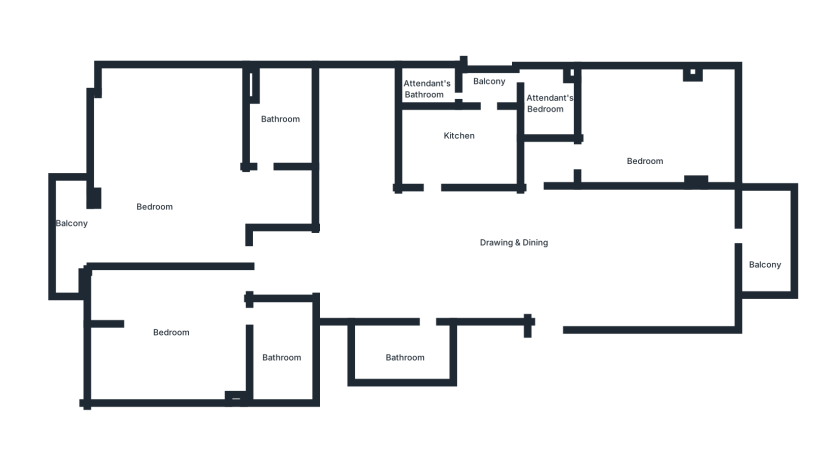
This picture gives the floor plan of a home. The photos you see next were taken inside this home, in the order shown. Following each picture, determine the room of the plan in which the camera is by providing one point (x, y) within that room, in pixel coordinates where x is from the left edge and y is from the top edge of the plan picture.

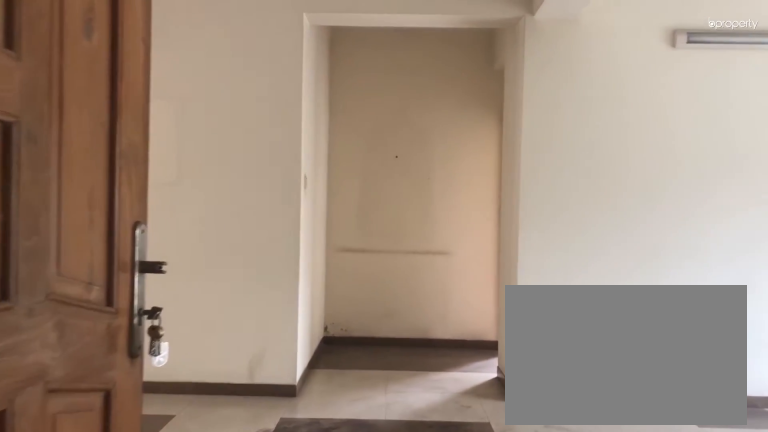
(515, 247)
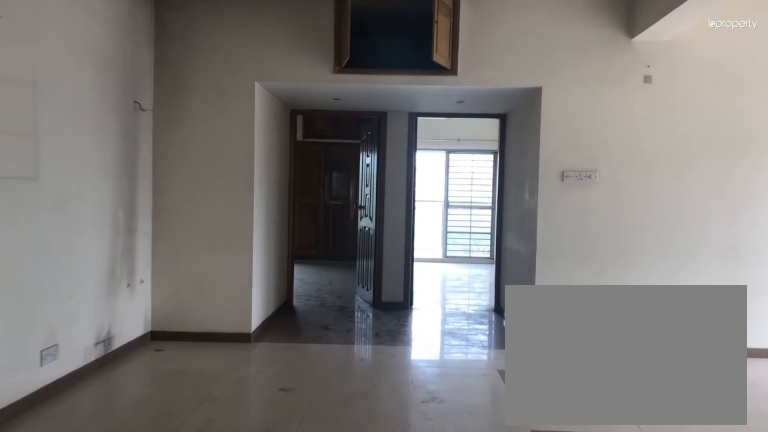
(515, 247)
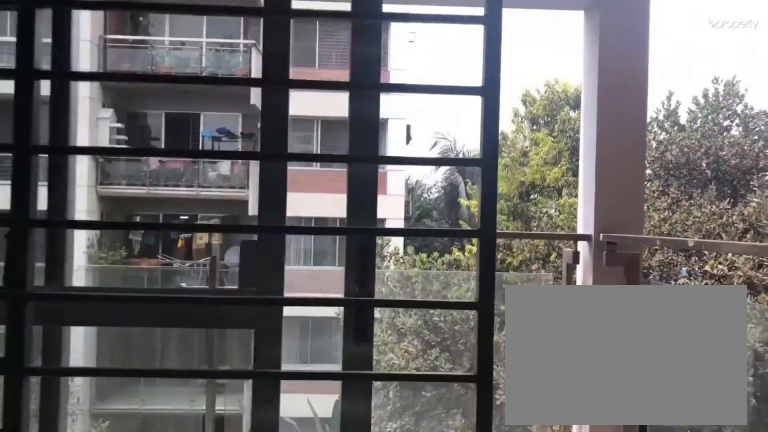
(767, 255)
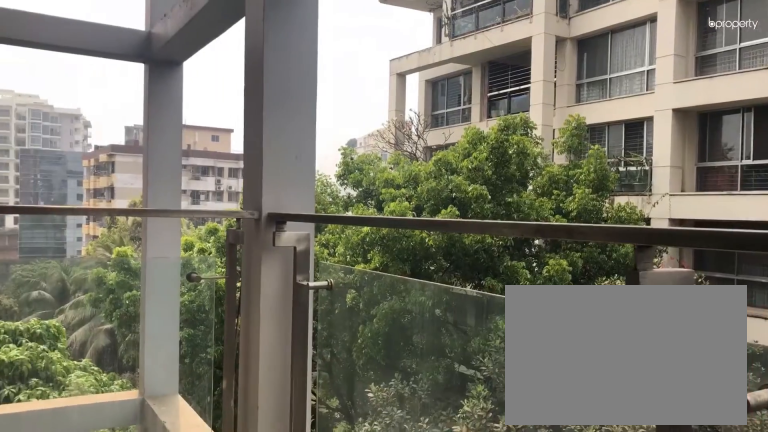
(769, 255)
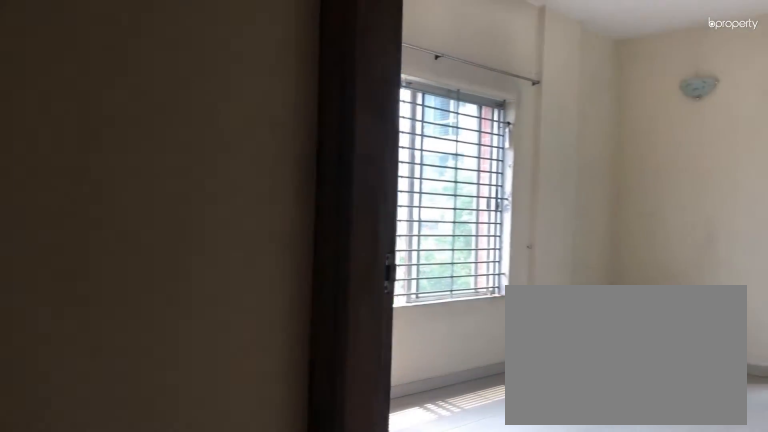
(580, 160)
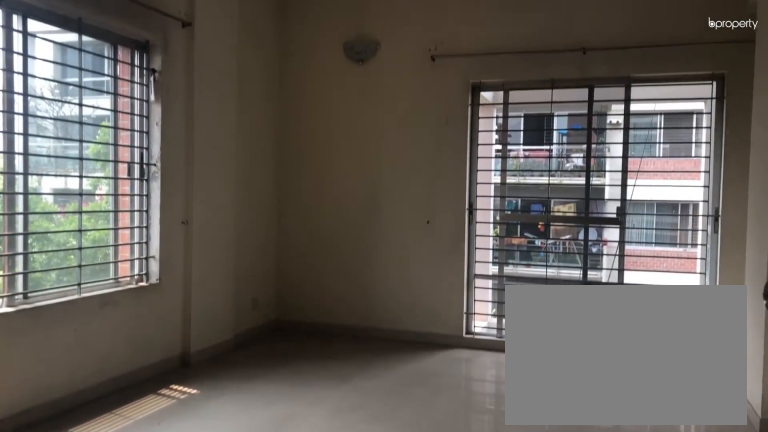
(652, 130)
